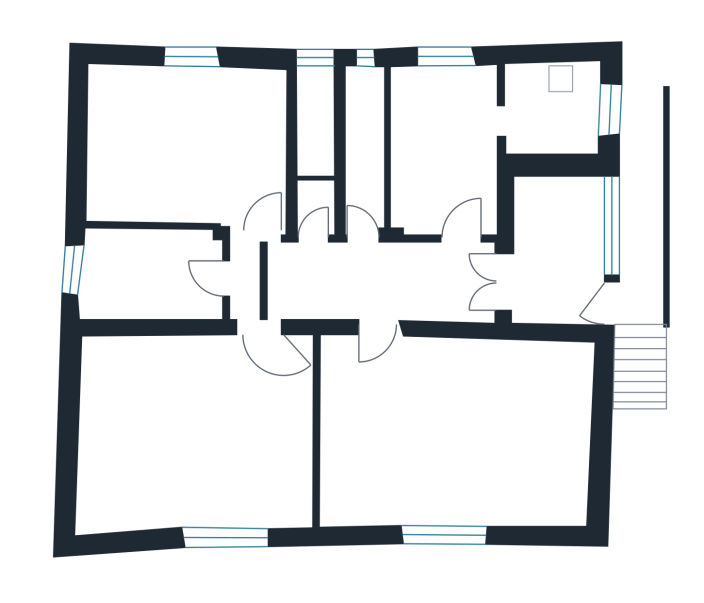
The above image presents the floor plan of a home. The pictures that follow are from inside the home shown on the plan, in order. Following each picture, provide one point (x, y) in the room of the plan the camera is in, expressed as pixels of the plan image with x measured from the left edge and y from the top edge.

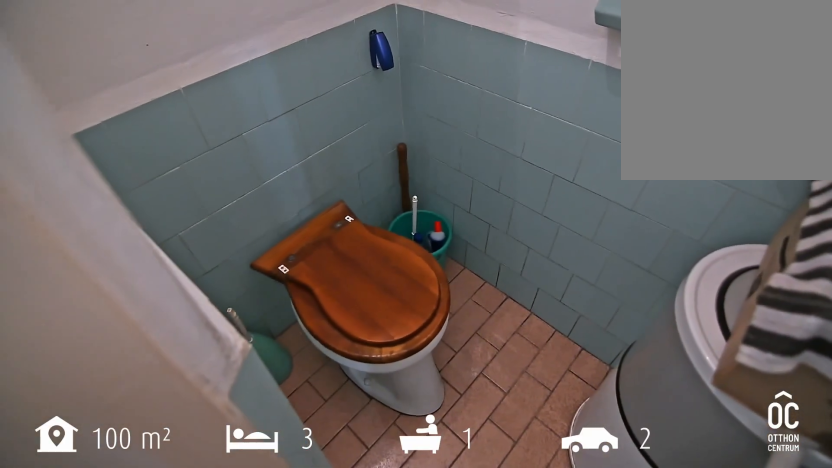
(155, 271)
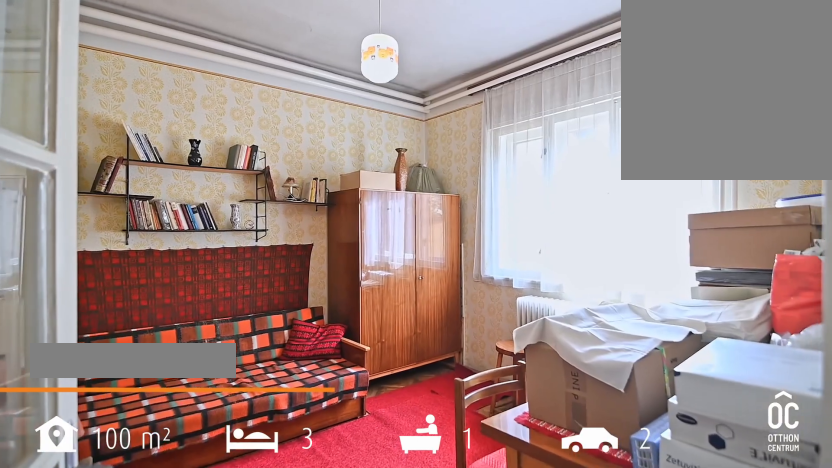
(187, 139)
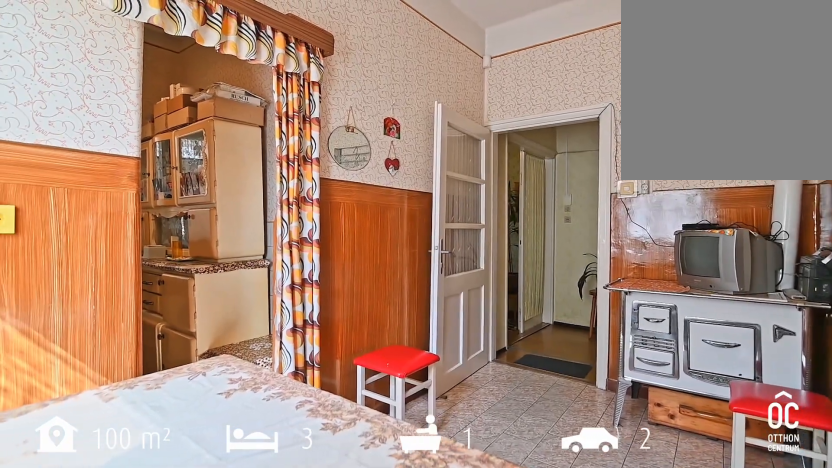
(443, 152)
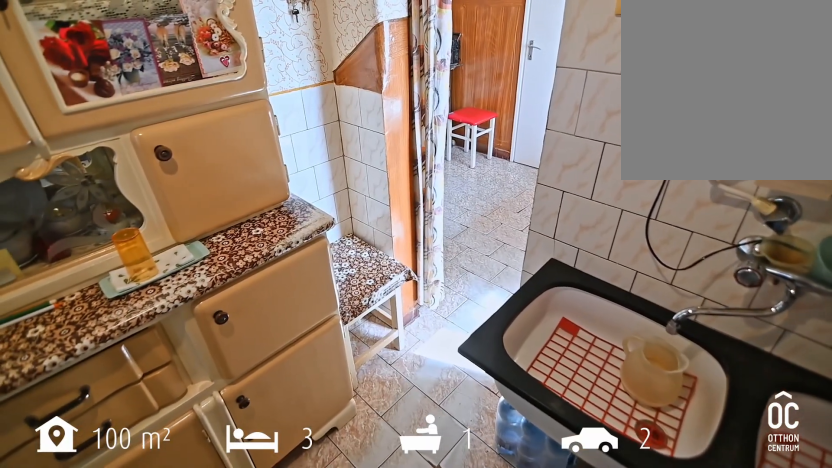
(551, 106)
